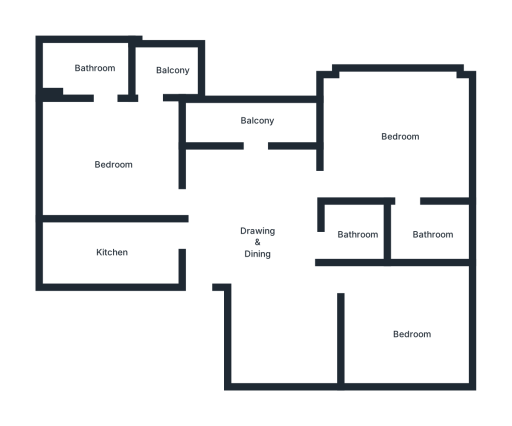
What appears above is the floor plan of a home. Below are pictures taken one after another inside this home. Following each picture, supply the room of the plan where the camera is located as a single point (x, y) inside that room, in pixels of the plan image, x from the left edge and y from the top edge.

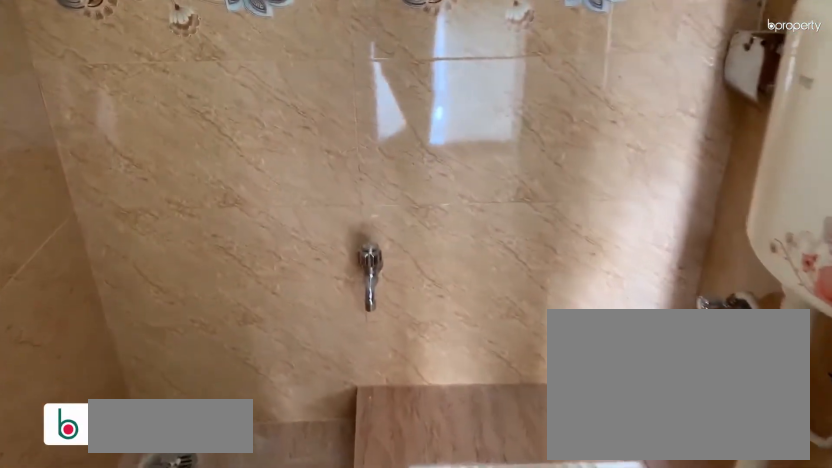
(359, 233)
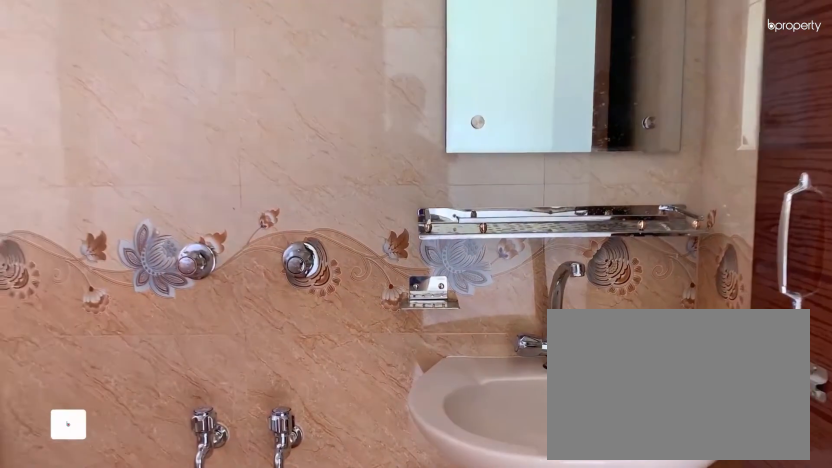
(96, 70)
